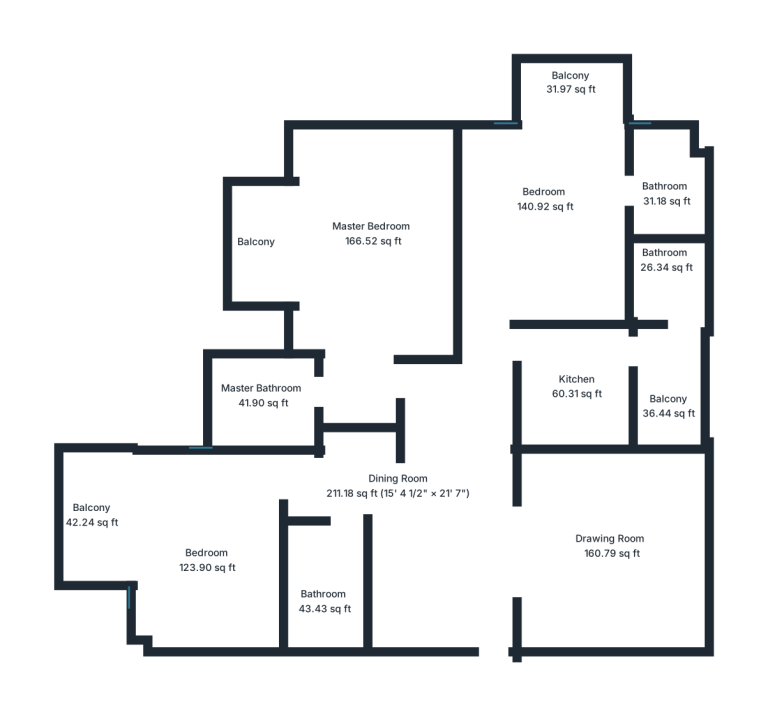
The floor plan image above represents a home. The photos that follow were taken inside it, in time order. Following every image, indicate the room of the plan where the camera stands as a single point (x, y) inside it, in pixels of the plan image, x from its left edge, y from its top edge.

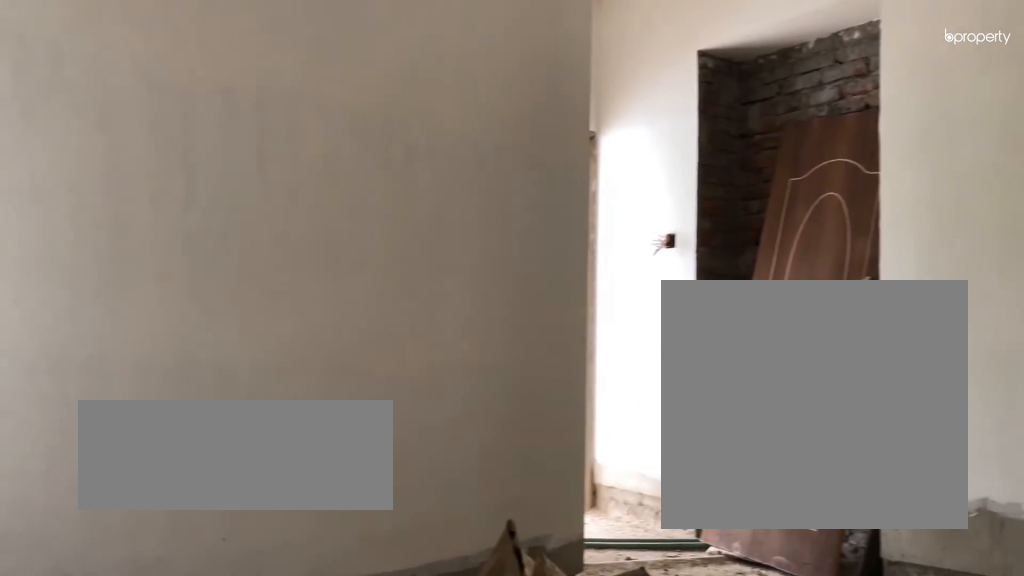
(434, 573)
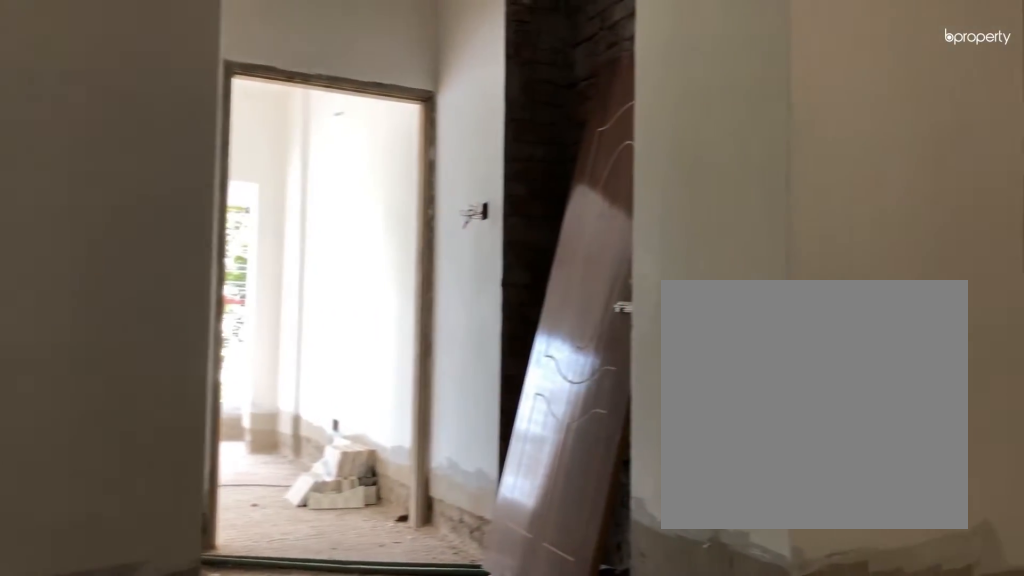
(434, 573)
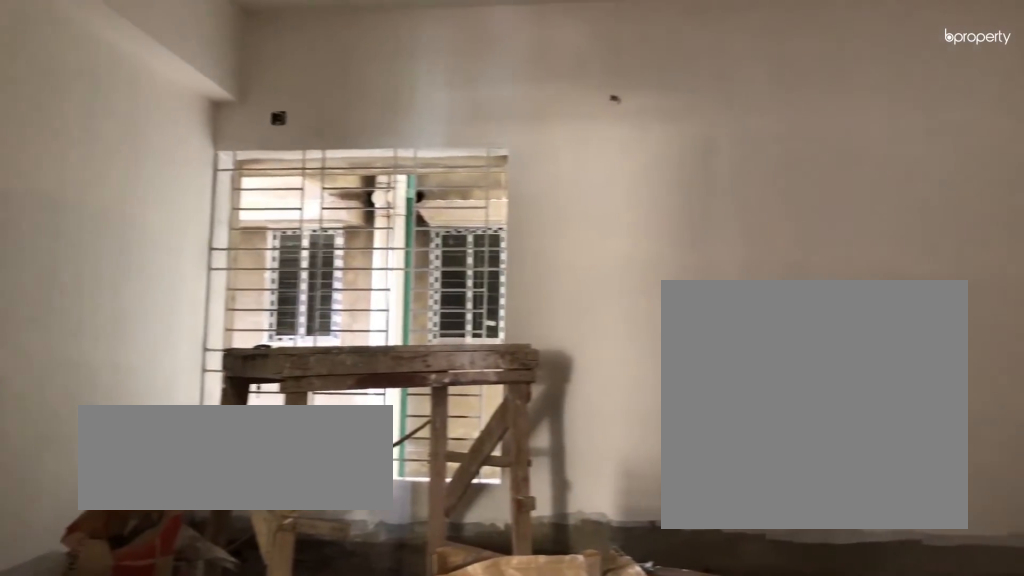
(613, 551)
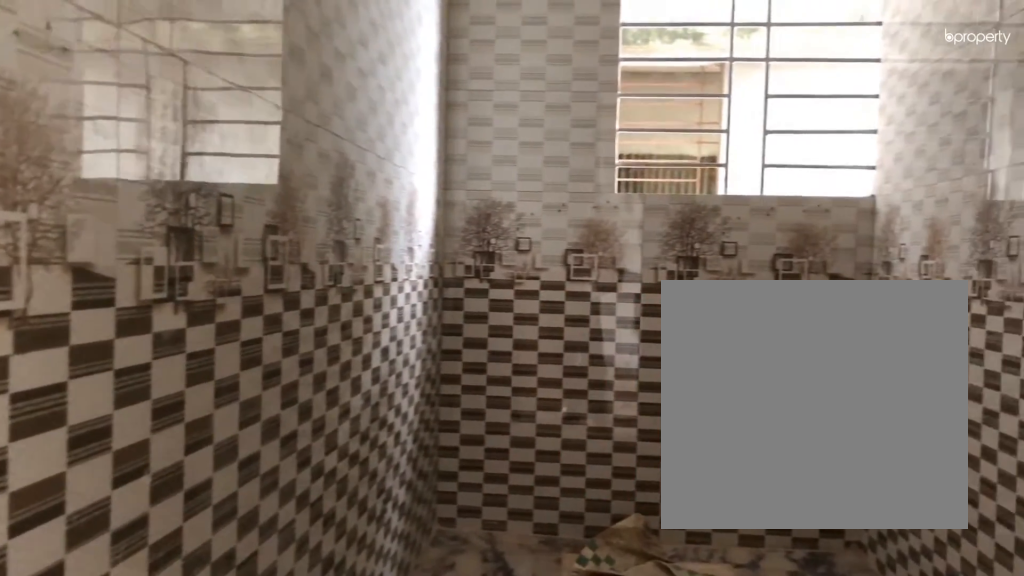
(323, 602)
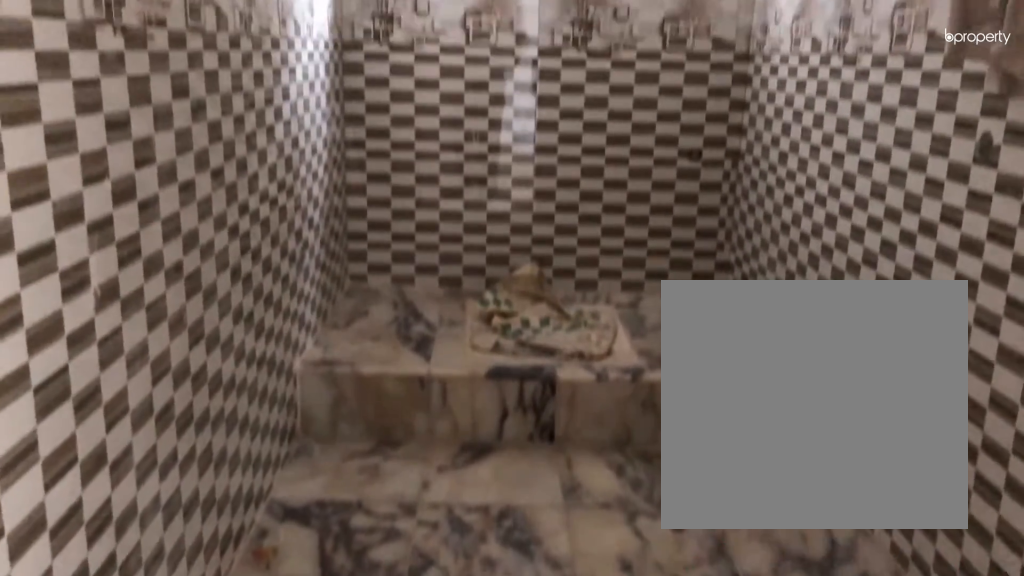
(324, 602)
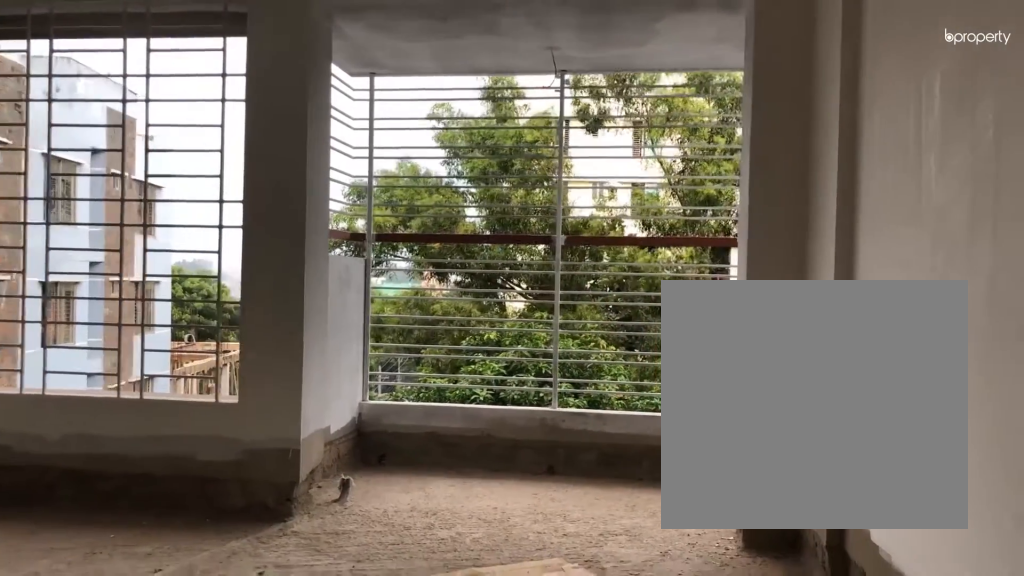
(208, 559)
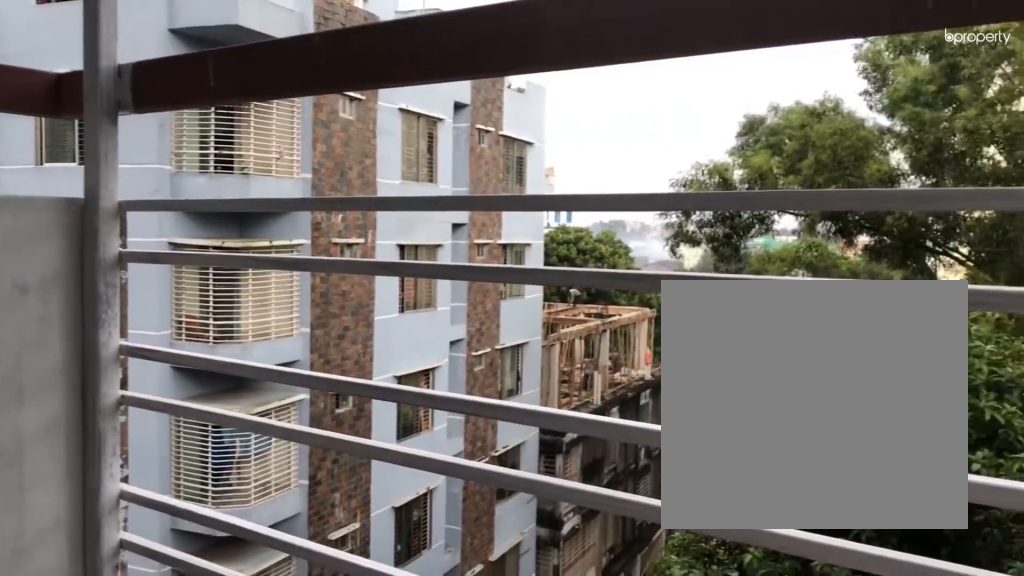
(94, 510)
